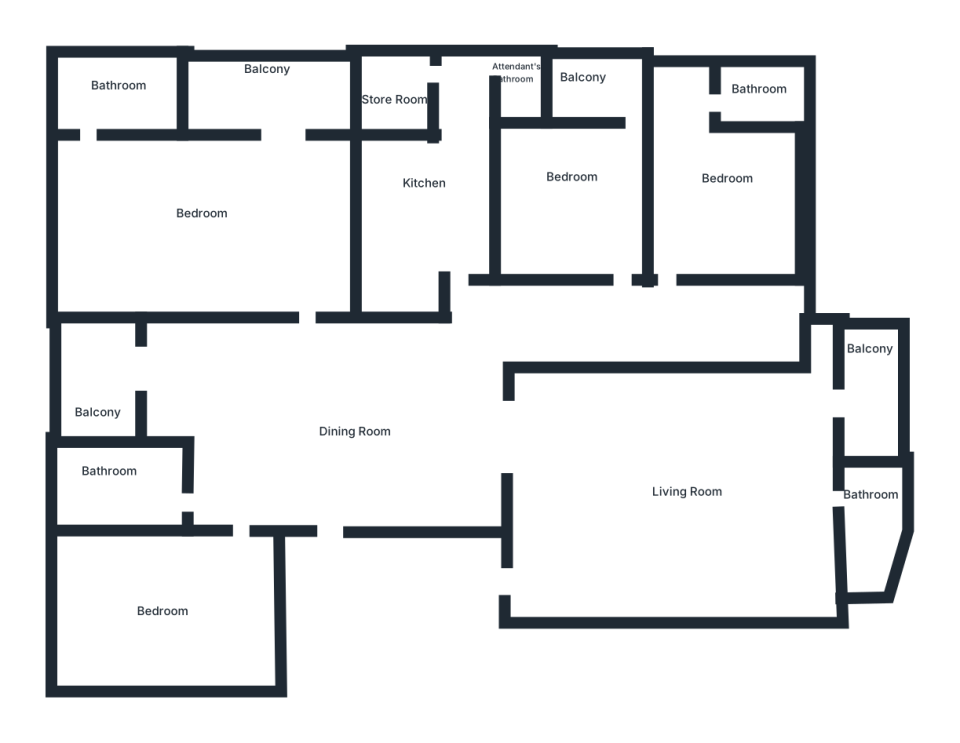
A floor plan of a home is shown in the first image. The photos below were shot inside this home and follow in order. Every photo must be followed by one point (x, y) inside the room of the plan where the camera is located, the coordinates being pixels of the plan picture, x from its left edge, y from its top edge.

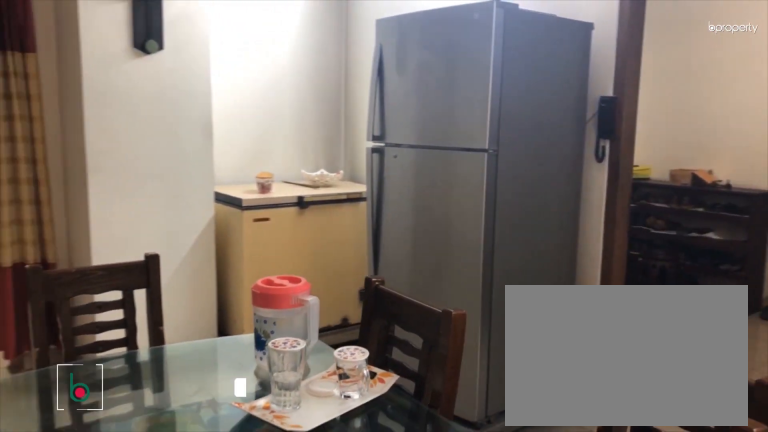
(351, 419)
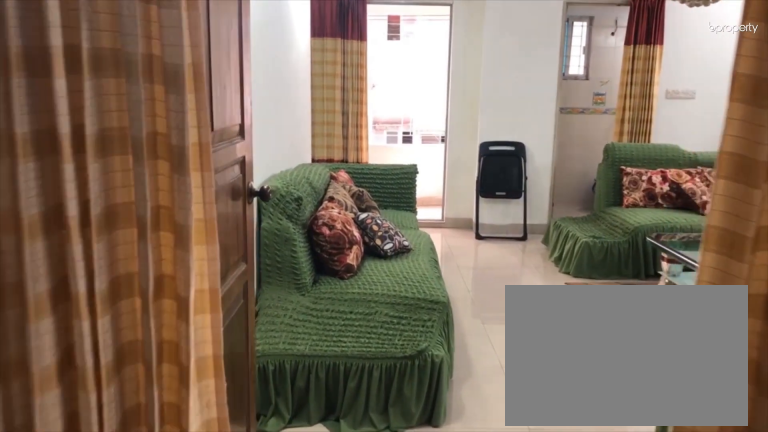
(574, 442)
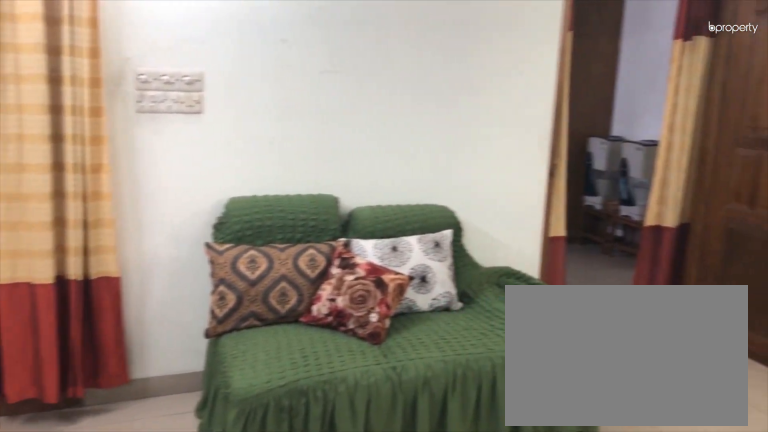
(686, 494)
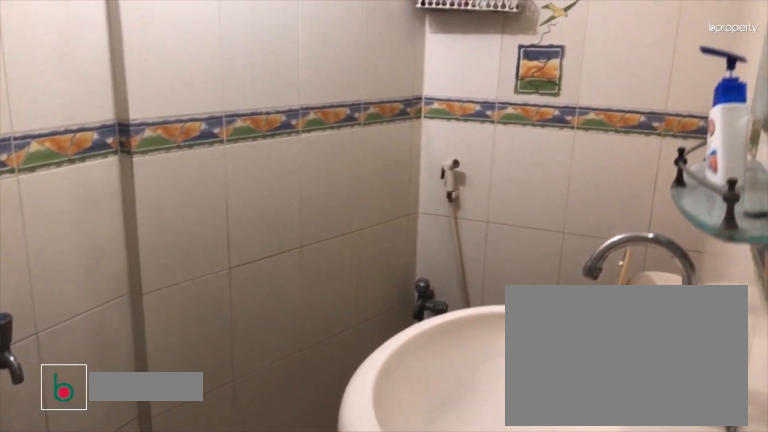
(864, 527)
